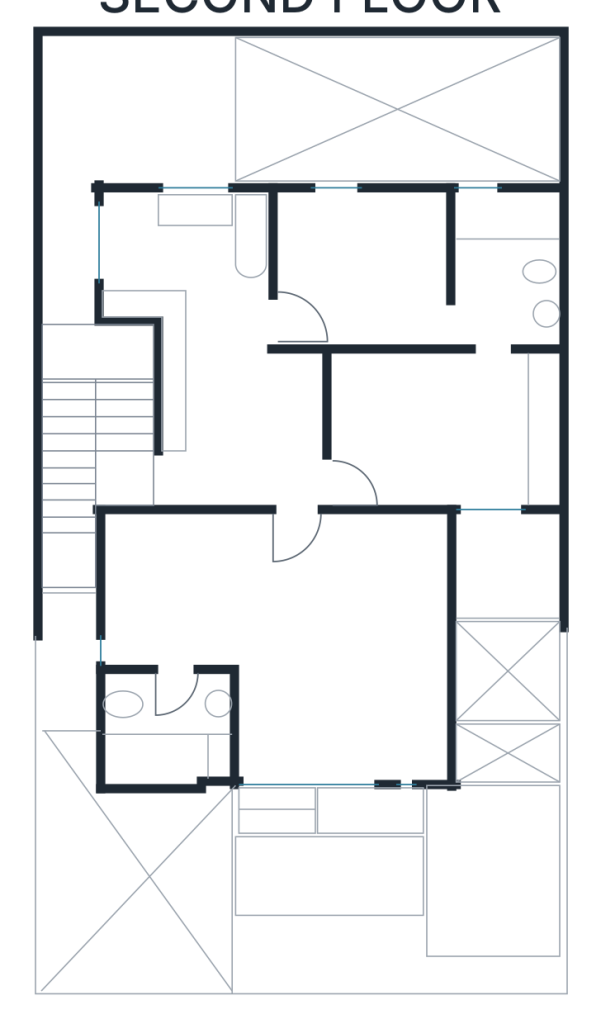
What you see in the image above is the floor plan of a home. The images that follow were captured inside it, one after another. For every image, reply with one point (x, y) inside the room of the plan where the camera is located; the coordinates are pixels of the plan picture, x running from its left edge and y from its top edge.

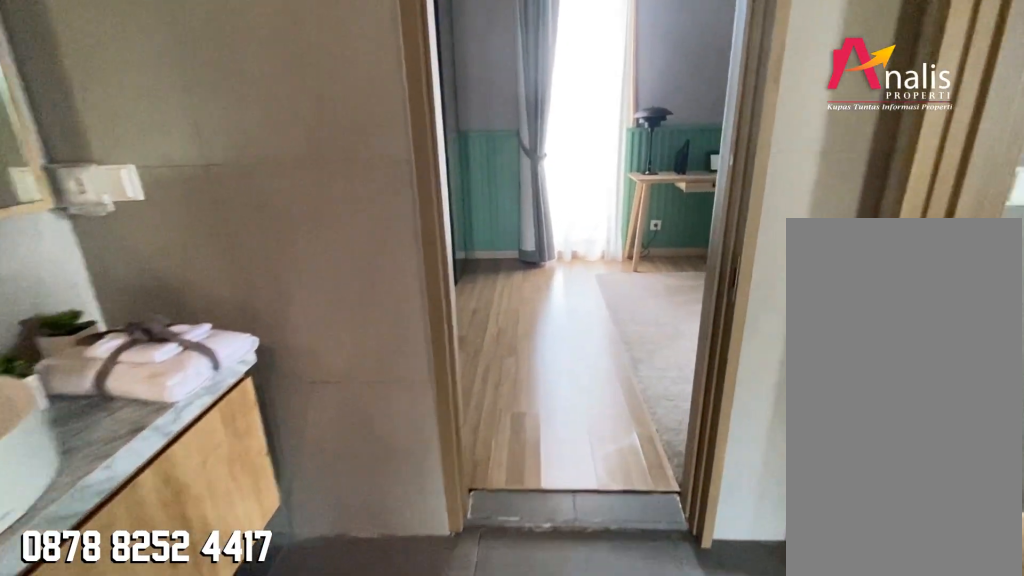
(508, 269)
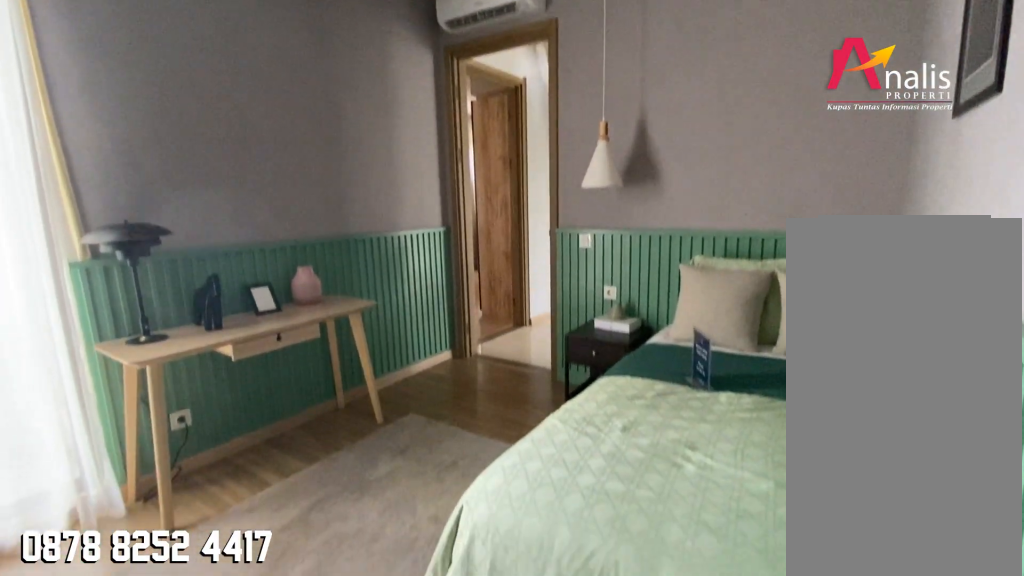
(448, 442)
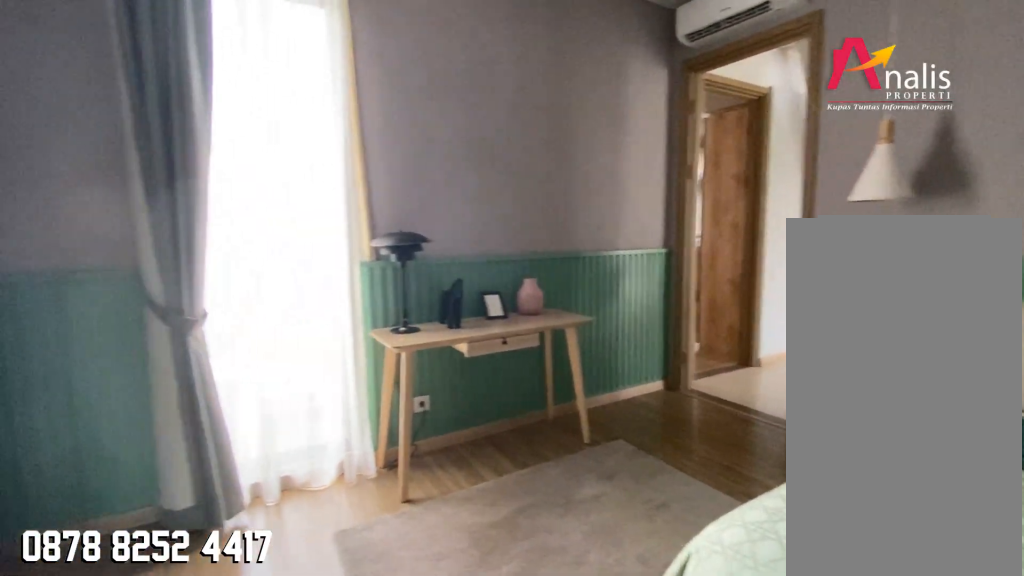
(448, 442)
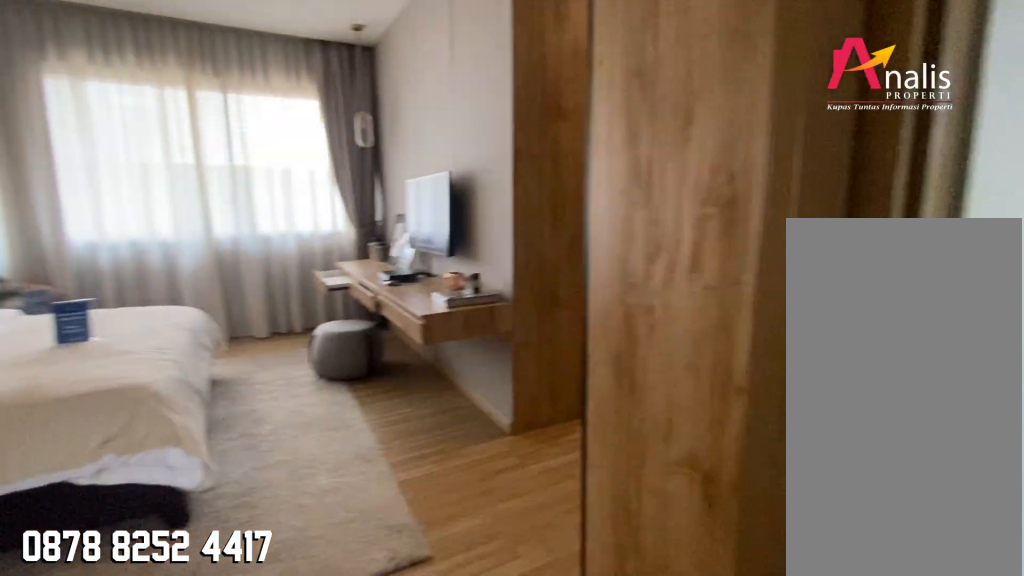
(216, 350)
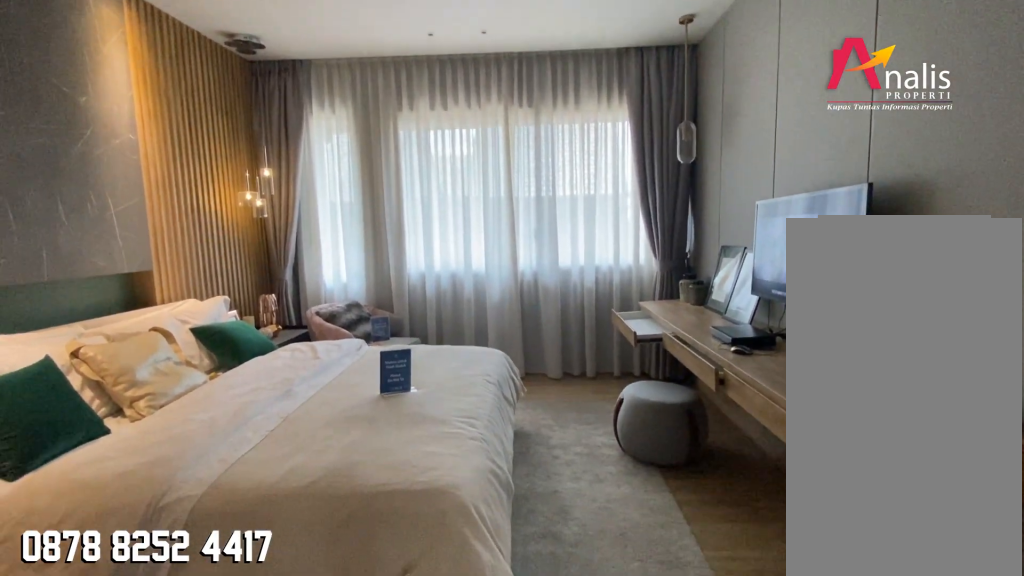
(271, 641)
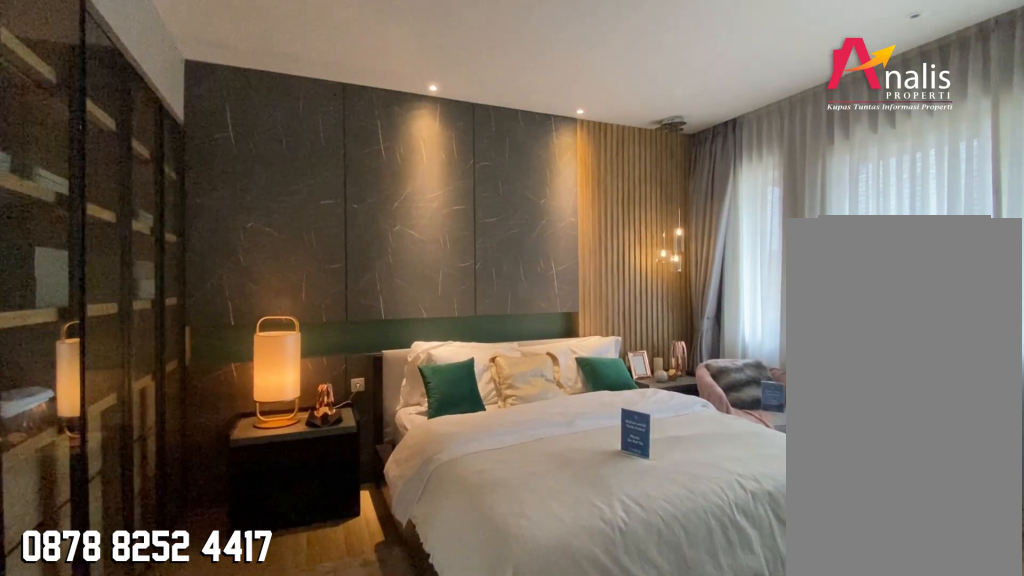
(271, 641)
